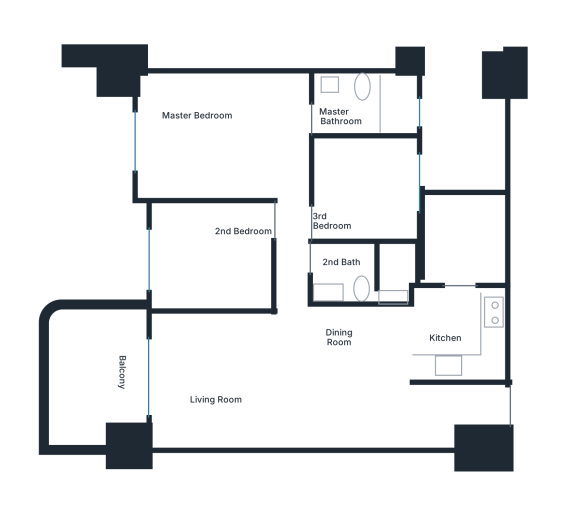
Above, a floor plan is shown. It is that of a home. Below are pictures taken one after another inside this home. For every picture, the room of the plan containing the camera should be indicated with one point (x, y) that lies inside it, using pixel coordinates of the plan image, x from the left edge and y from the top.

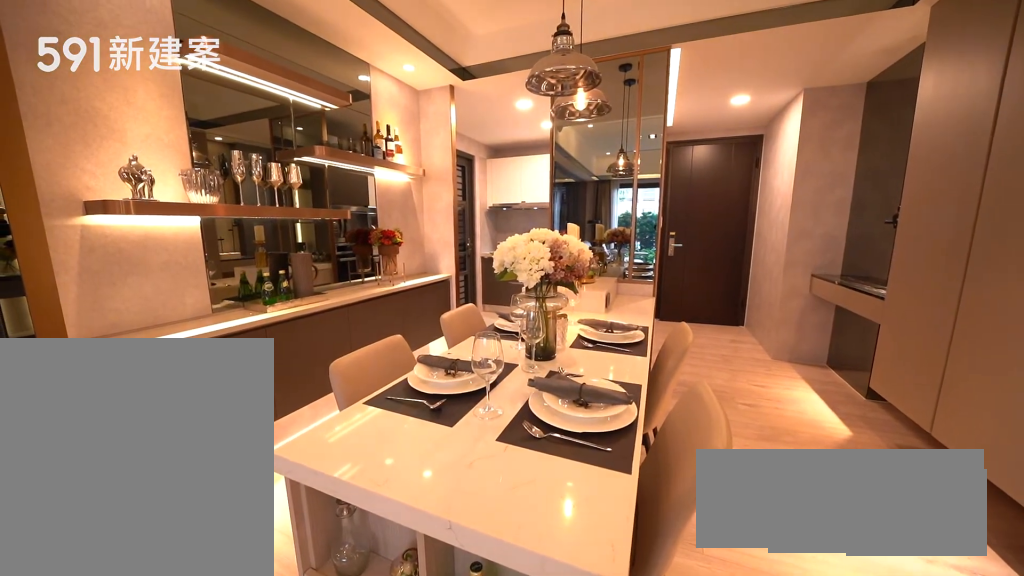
(363, 347)
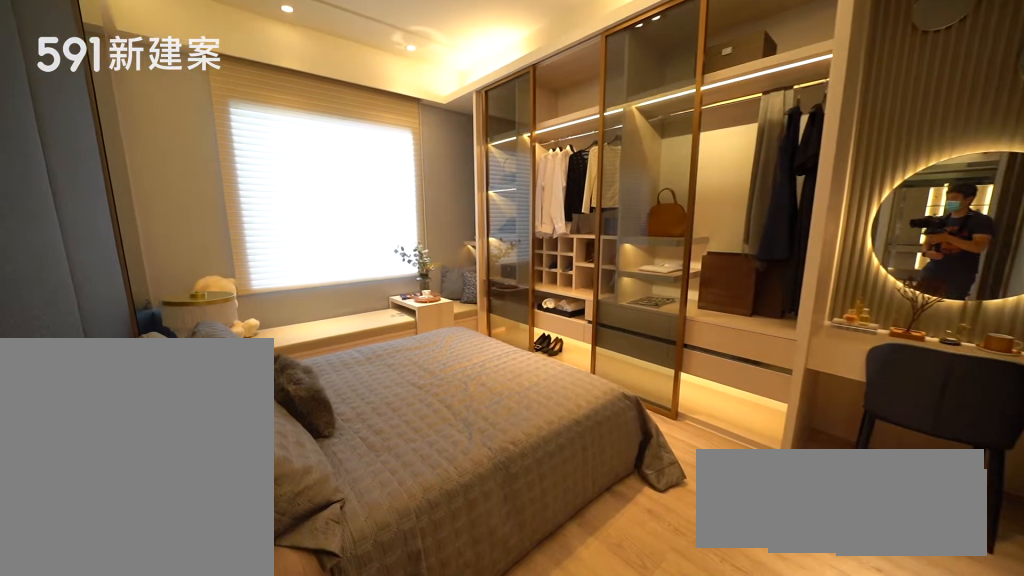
(222, 132)
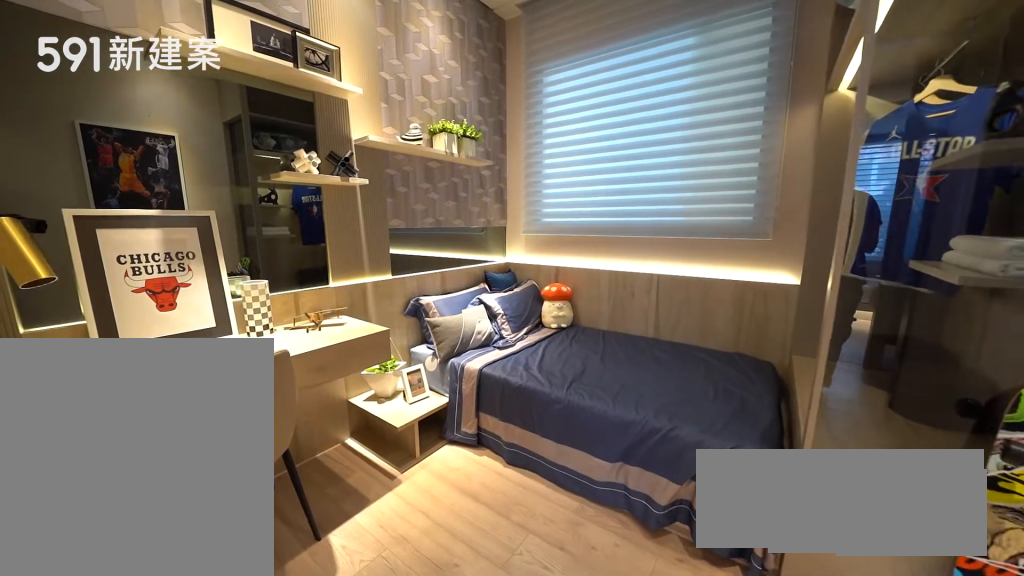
(367, 187)
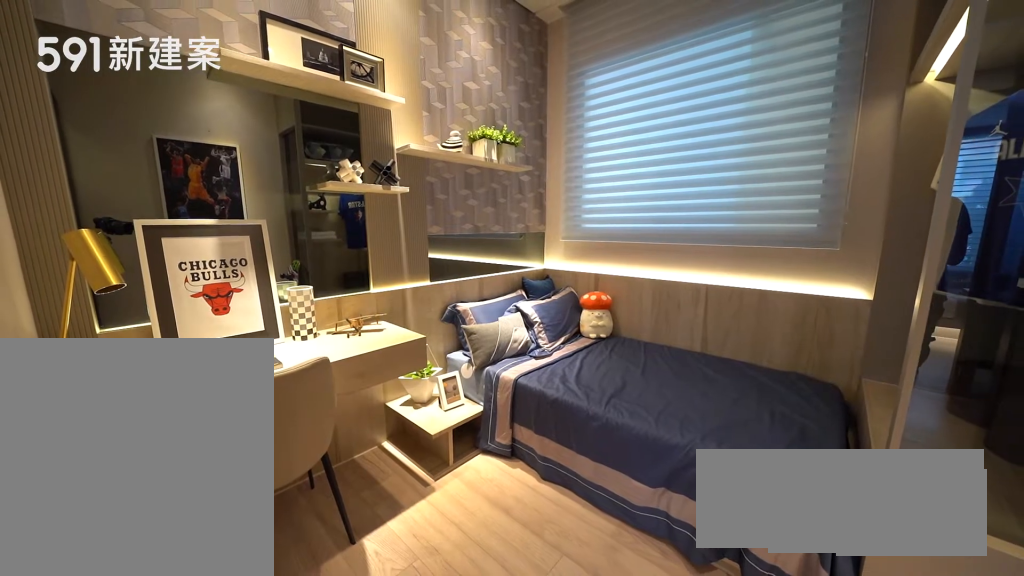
(367, 187)
